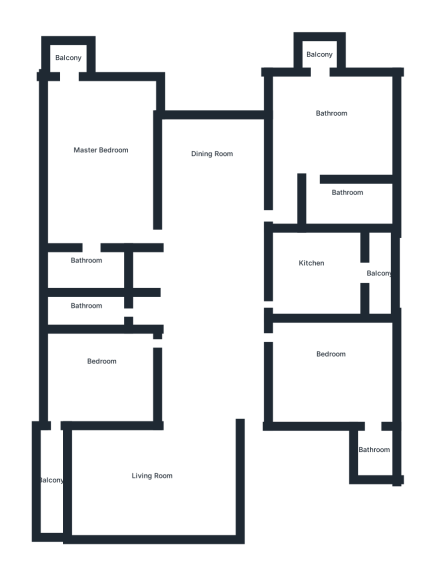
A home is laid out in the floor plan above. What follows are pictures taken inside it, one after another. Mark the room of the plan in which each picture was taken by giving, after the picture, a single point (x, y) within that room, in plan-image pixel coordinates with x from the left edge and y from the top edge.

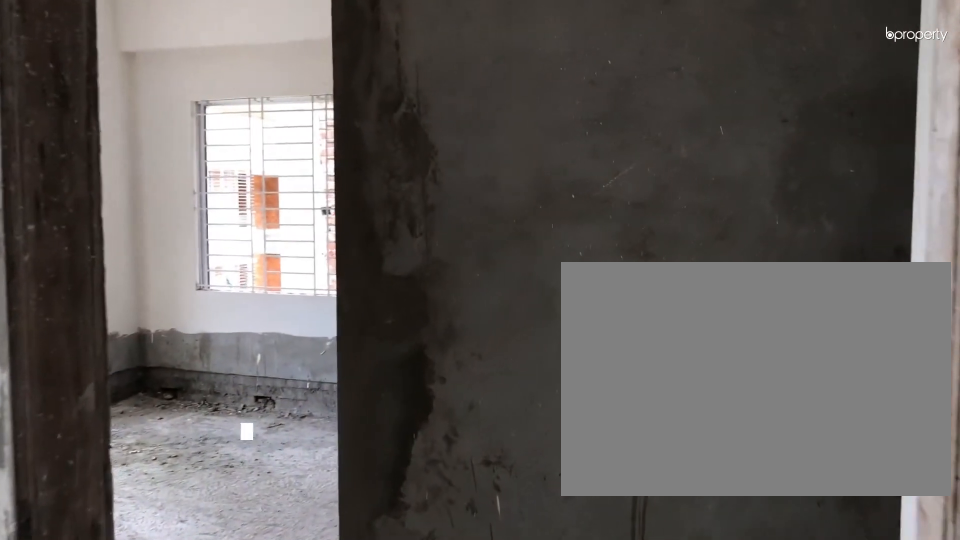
(285, 187)
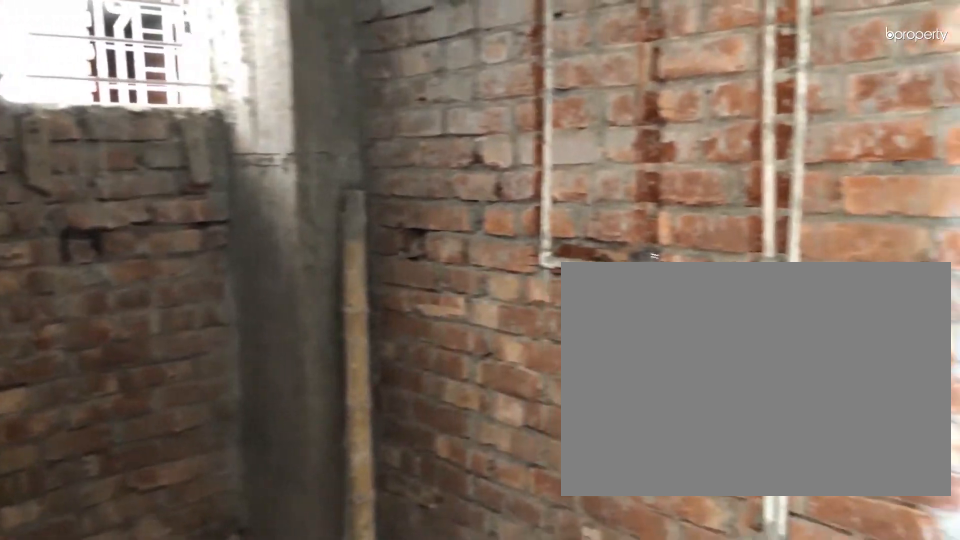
(350, 204)
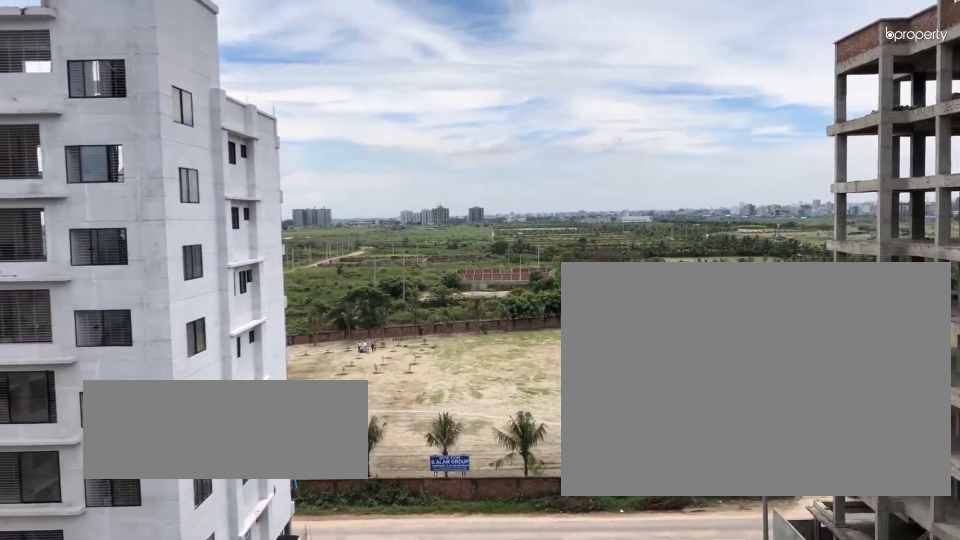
(317, 57)
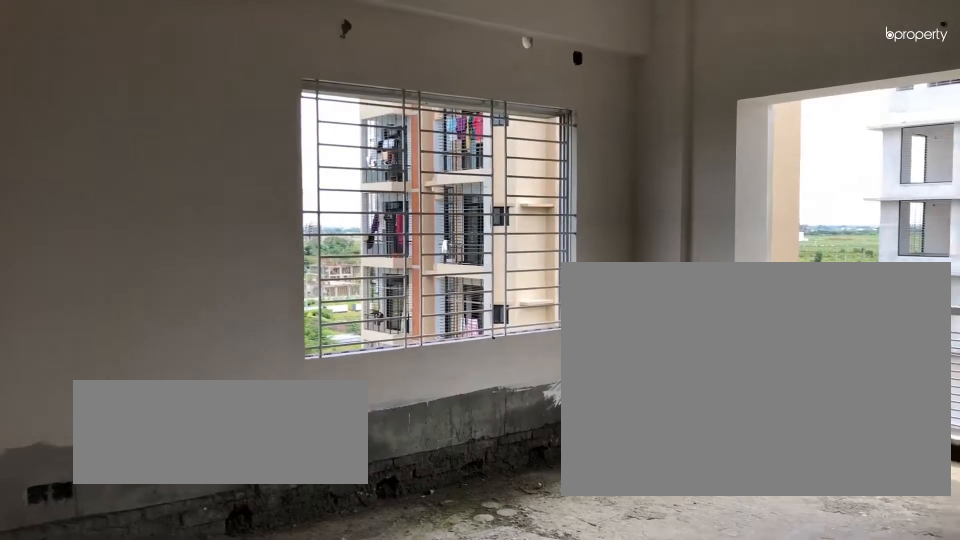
(94, 163)
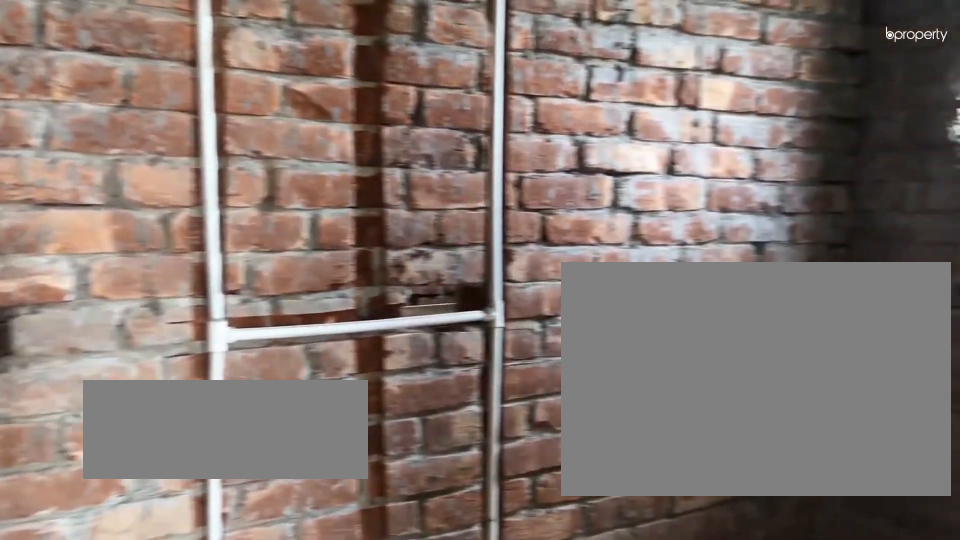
(82, 273)
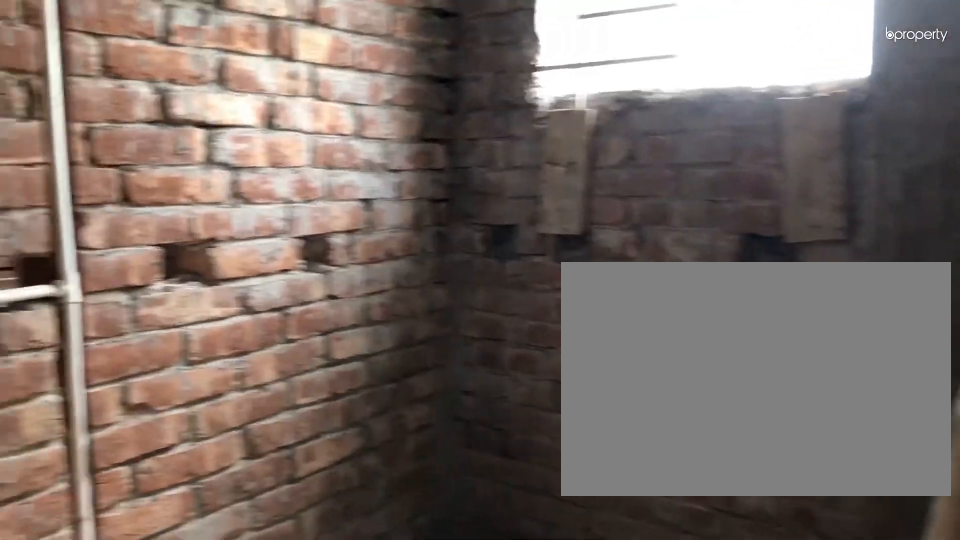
(82, 273)
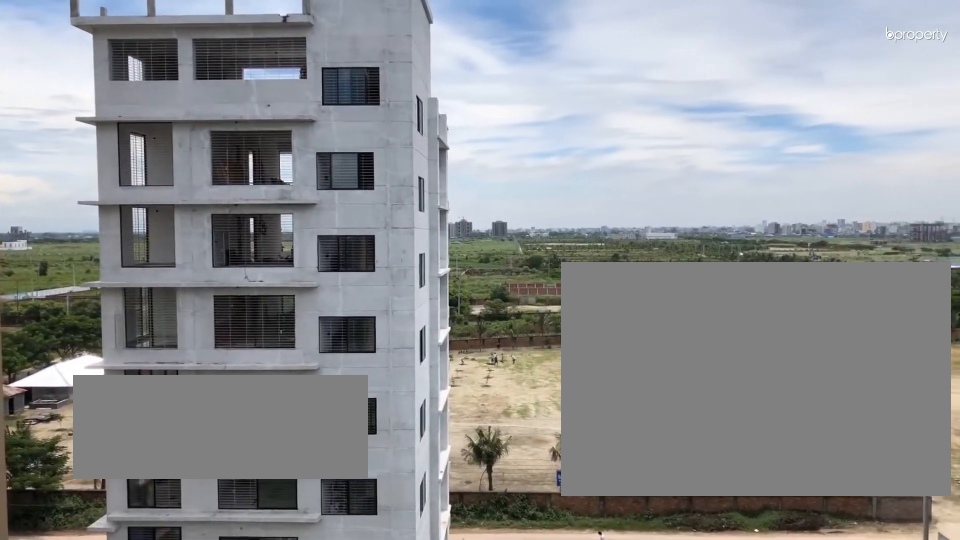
(67, 63)
